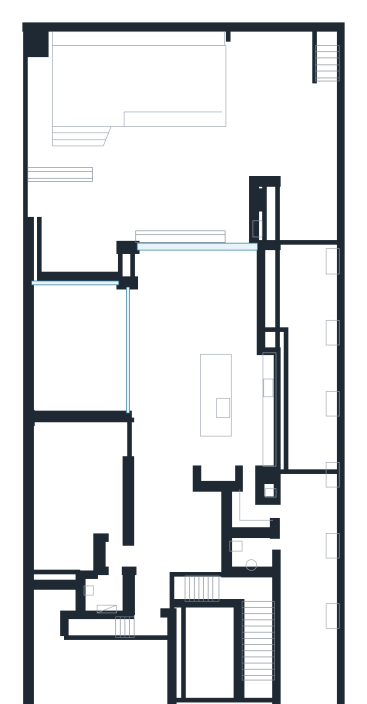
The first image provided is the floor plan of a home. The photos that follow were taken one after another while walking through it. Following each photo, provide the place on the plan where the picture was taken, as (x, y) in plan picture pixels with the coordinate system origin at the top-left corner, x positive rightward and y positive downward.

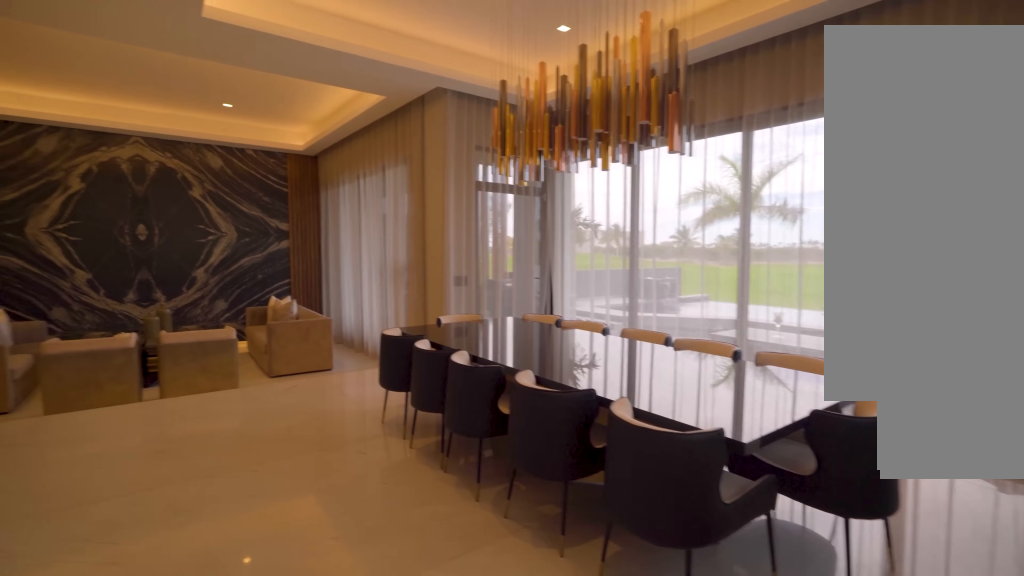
(221, 334)
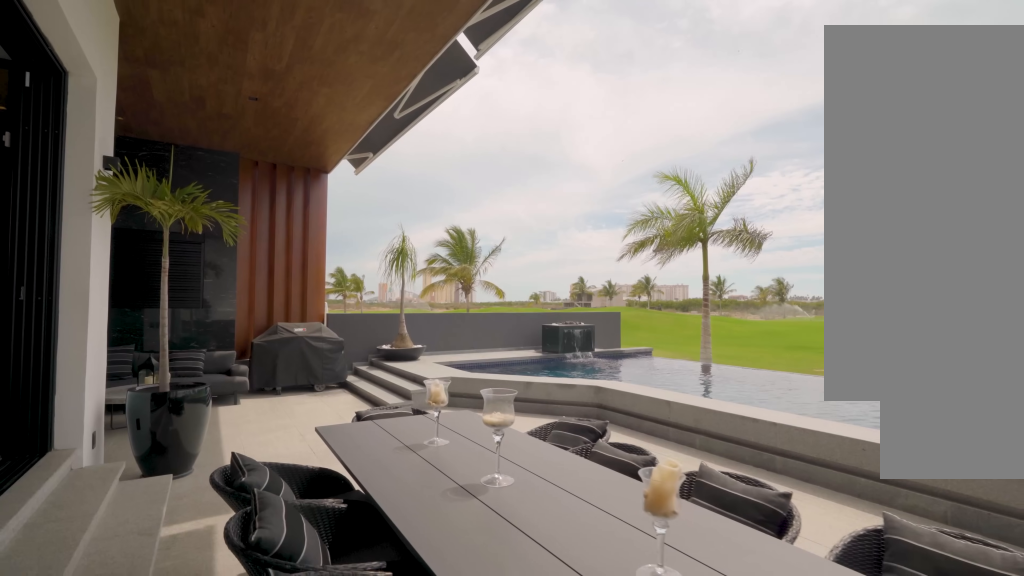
(230, 222)
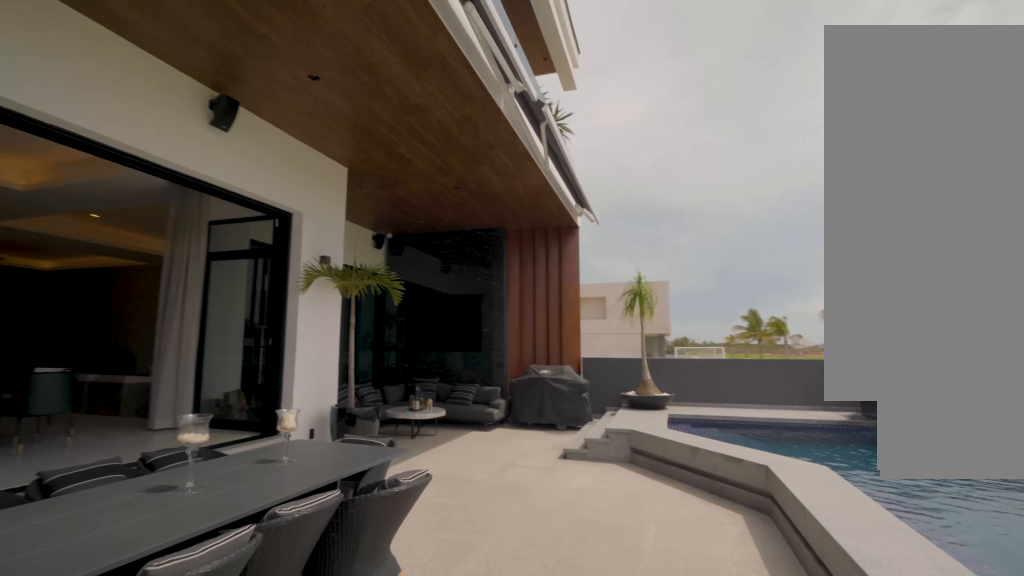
(246, 147)
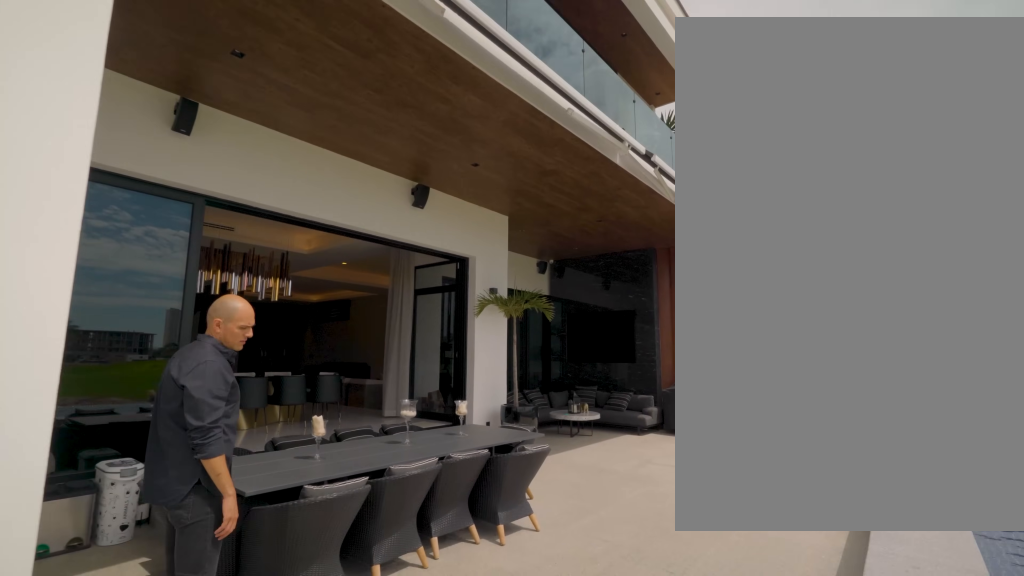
(253, 129)
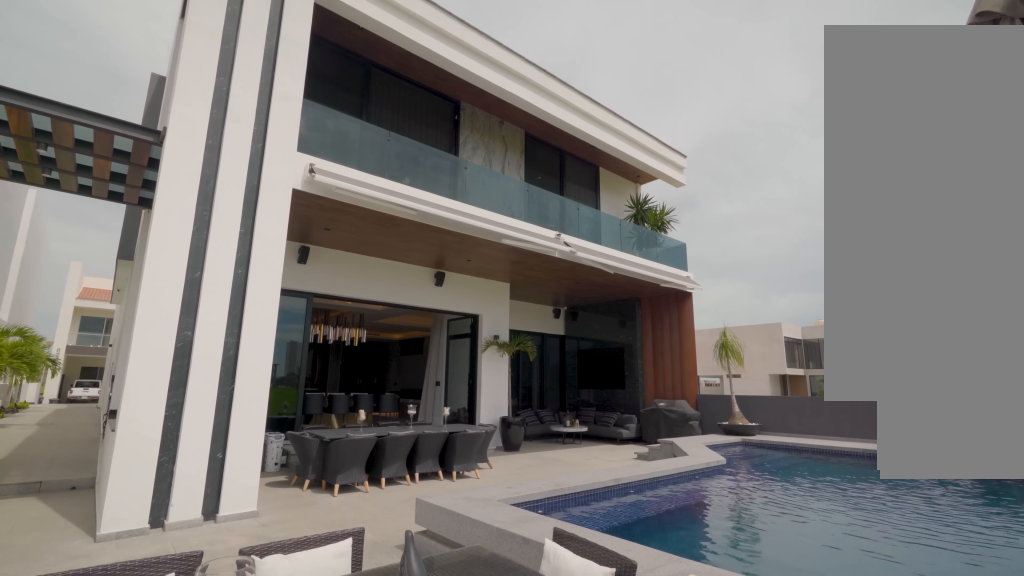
(290, 92)
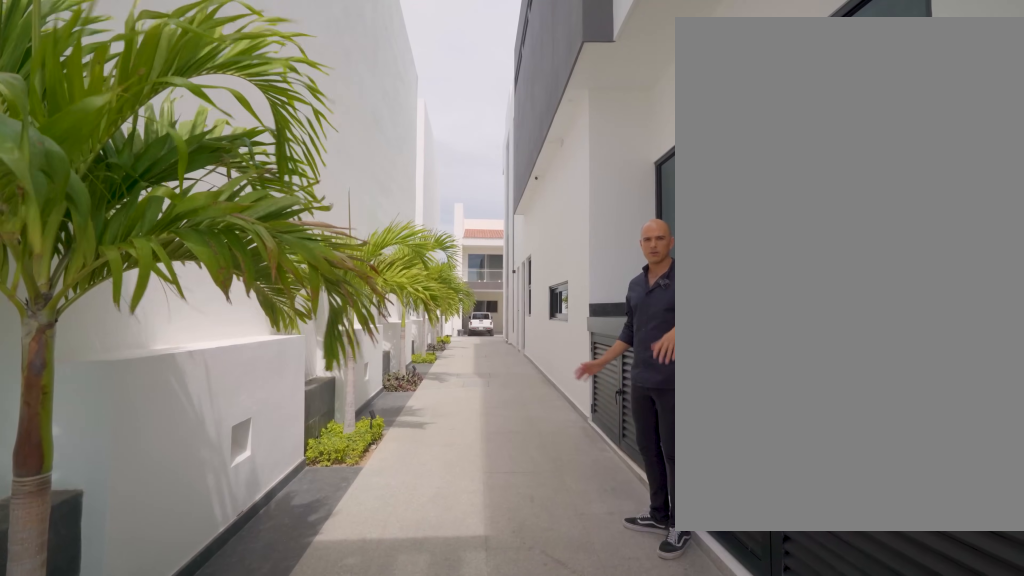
(311, 302)
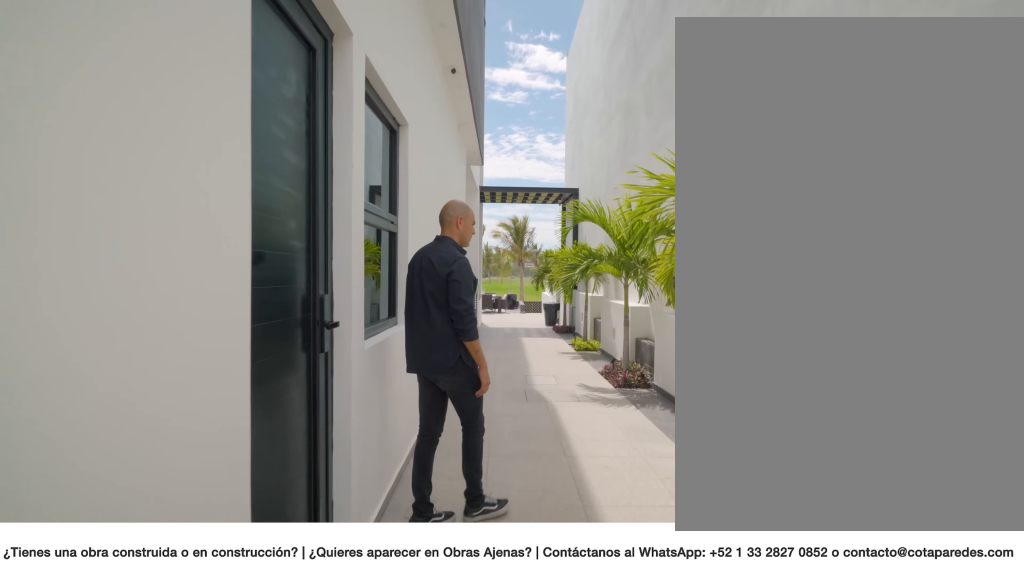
(310, 543)
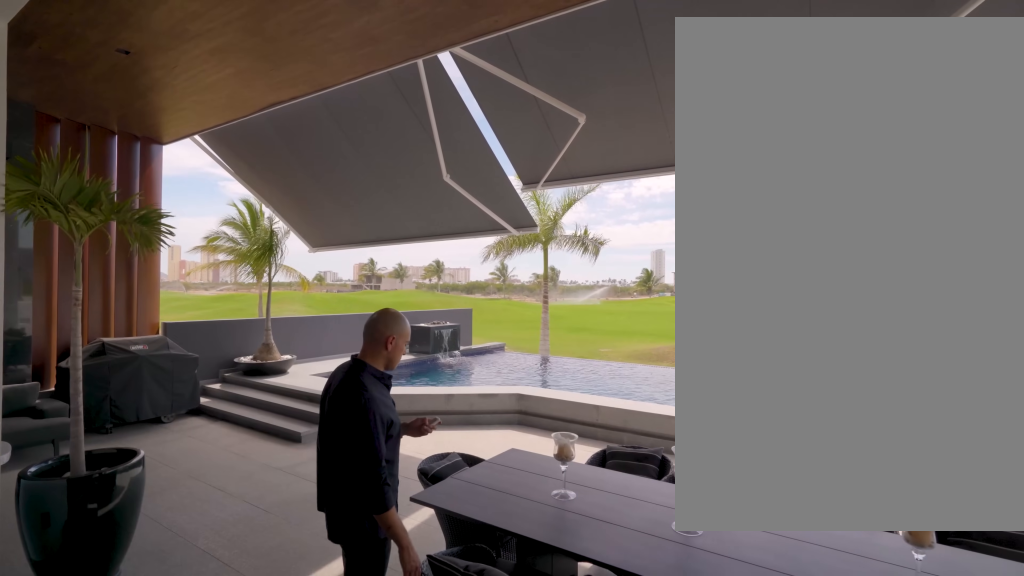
(183, 245)
